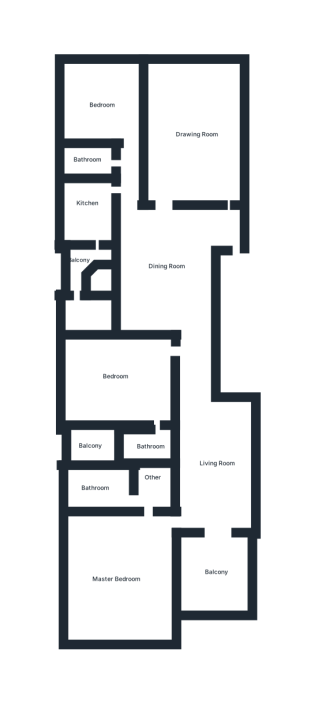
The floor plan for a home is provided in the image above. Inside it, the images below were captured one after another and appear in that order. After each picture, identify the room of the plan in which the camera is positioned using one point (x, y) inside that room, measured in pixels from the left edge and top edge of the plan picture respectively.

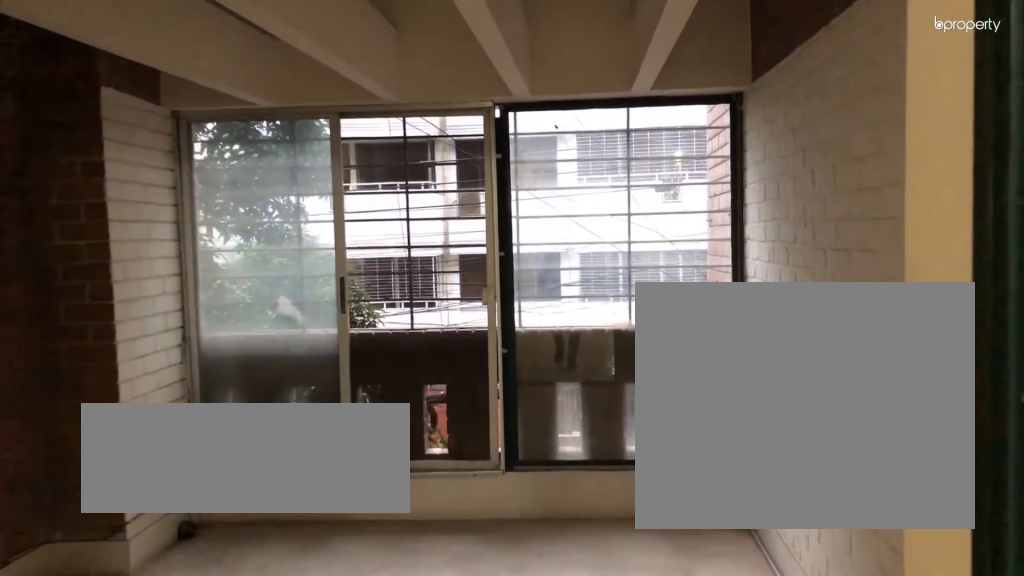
(214, 572)
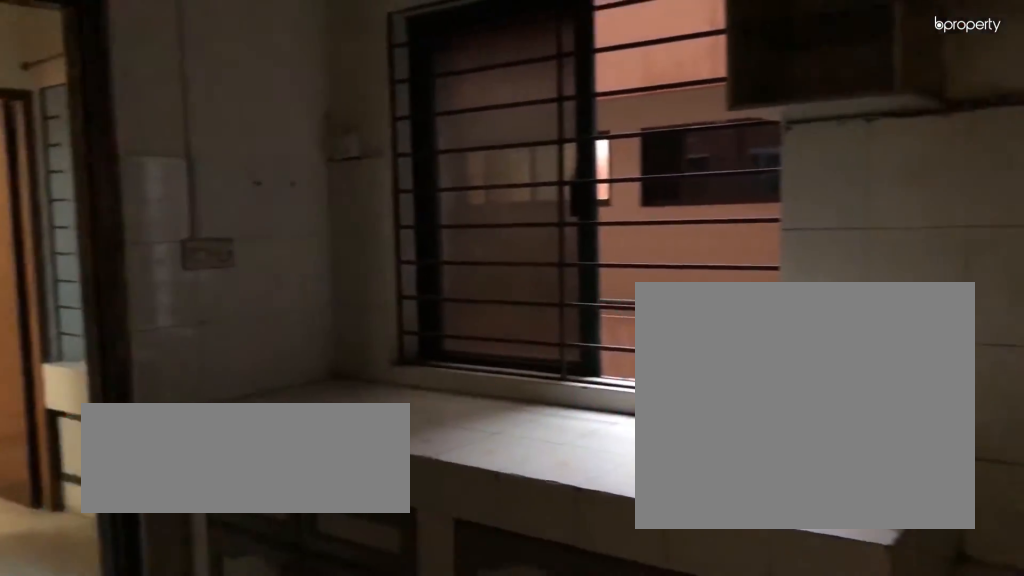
(92, 220)
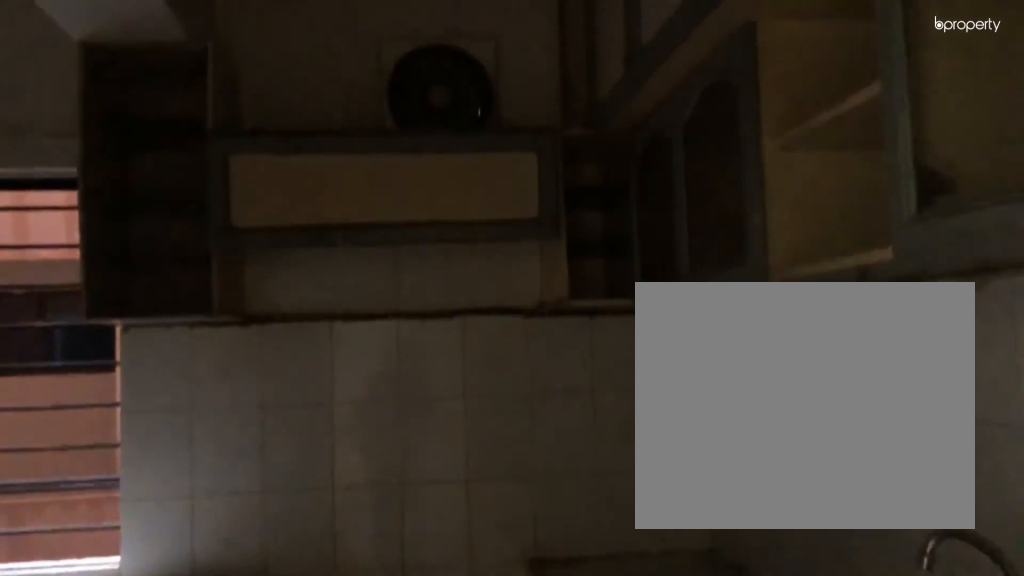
(92, 220)
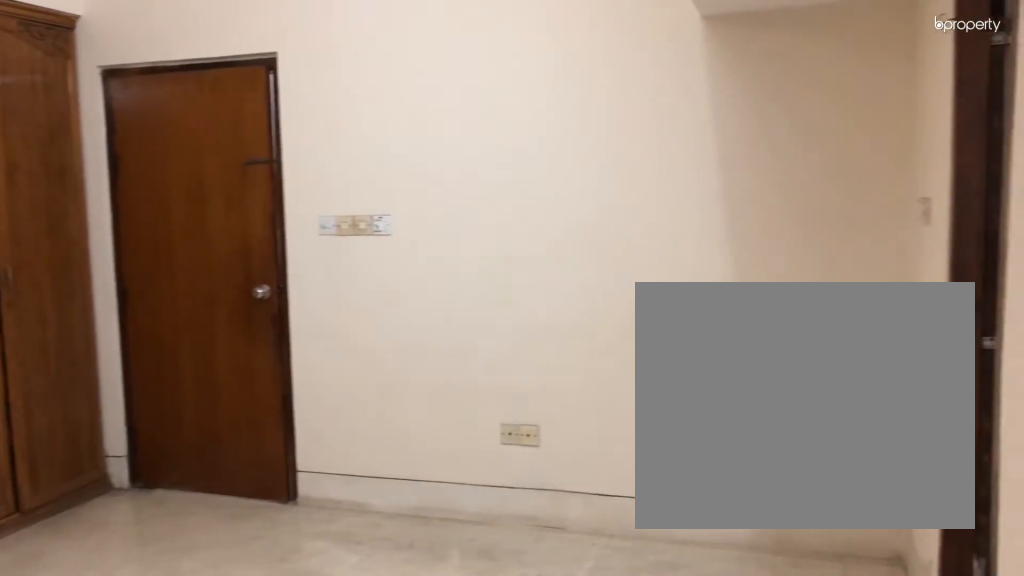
(119, 372)
